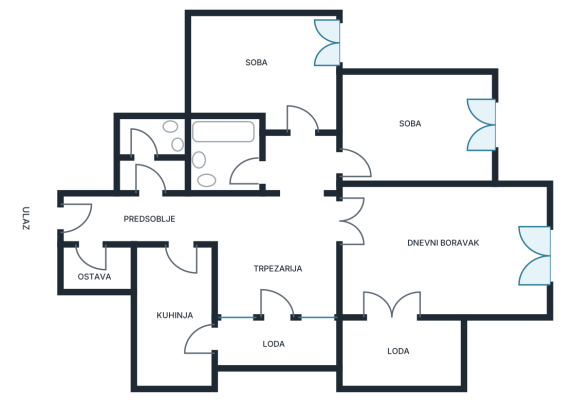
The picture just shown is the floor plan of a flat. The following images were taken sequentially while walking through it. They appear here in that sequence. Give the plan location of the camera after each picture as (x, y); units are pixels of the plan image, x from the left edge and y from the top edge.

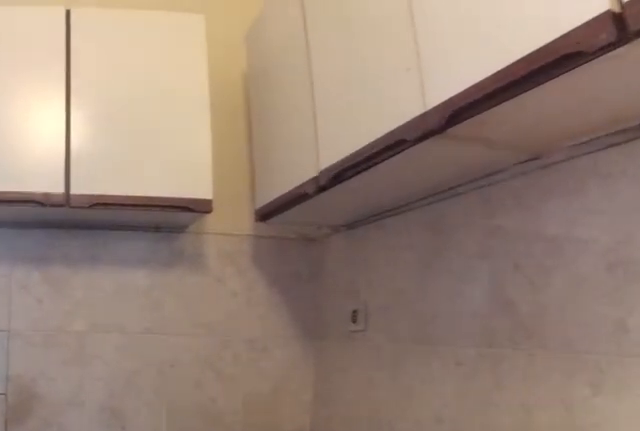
(176, 291)
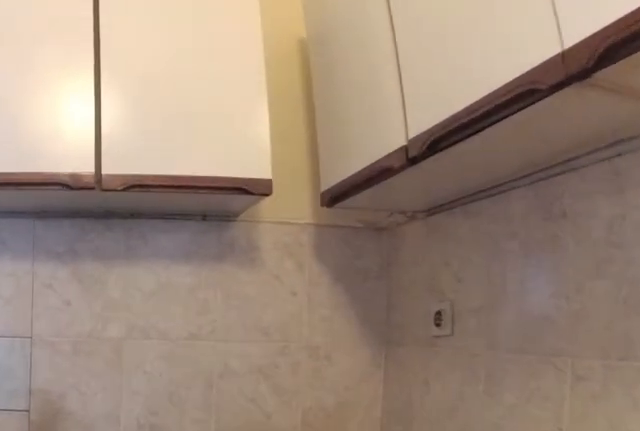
(176, 299)
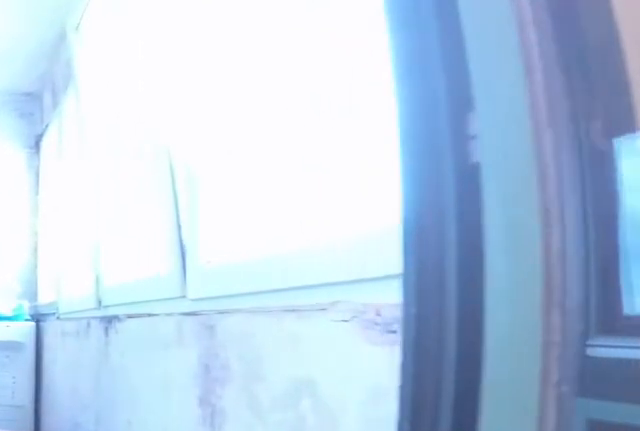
(206, 343)
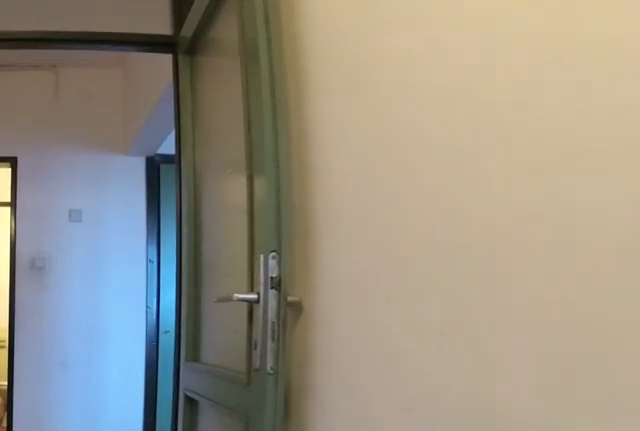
(180, 336)
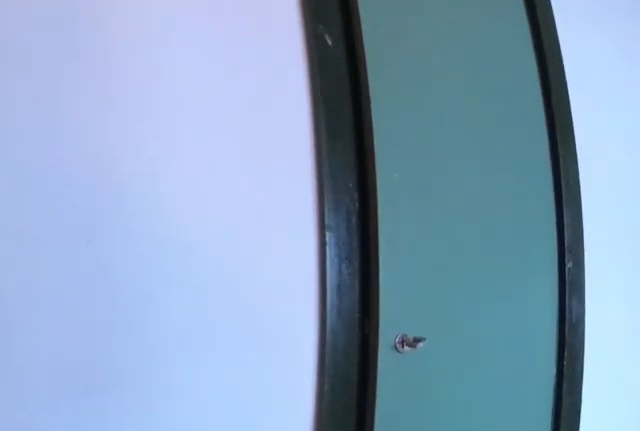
(180, 231)
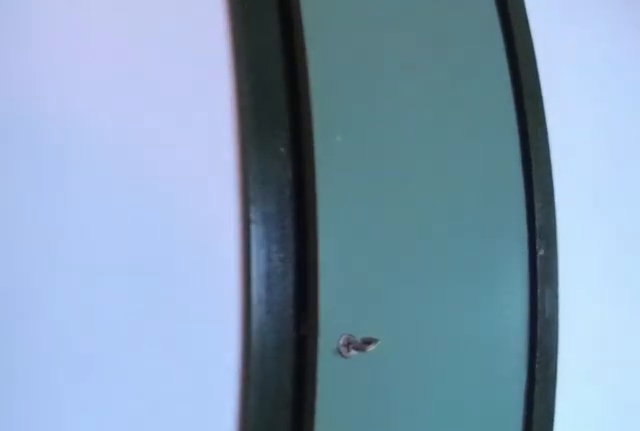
(178, 230)
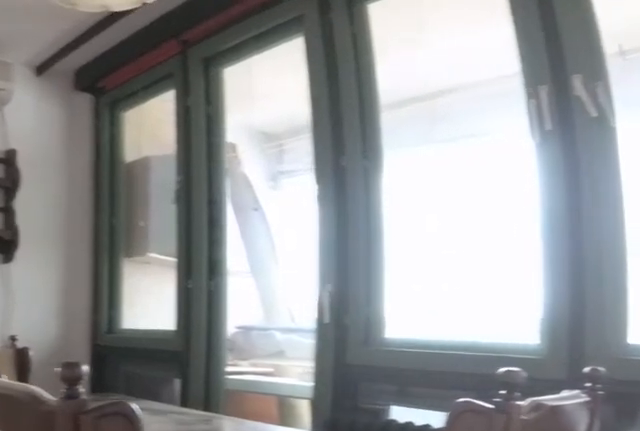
(205, 212)
